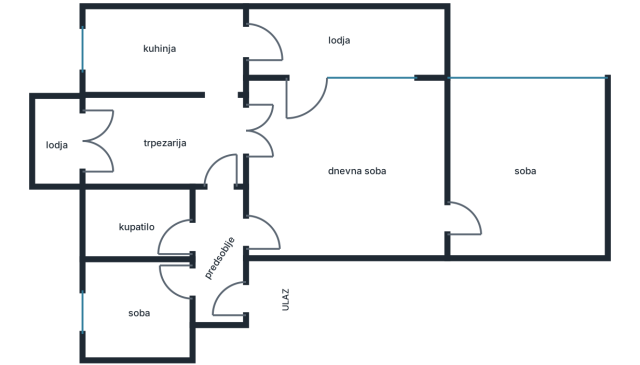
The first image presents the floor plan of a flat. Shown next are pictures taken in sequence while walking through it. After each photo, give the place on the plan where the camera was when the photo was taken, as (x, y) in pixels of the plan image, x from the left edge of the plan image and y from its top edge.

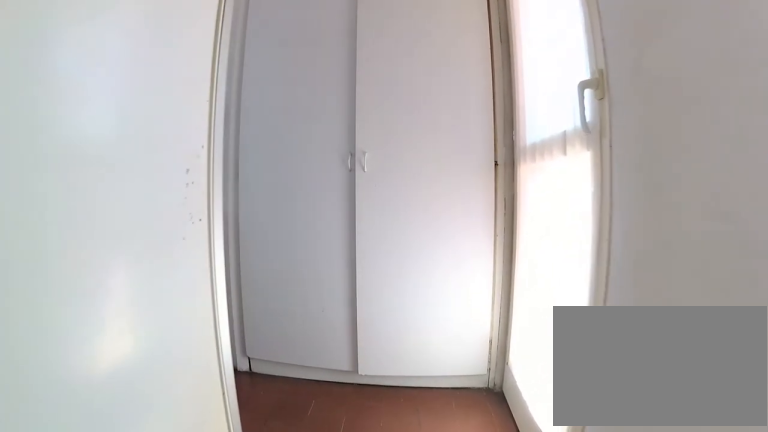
(220, 100)
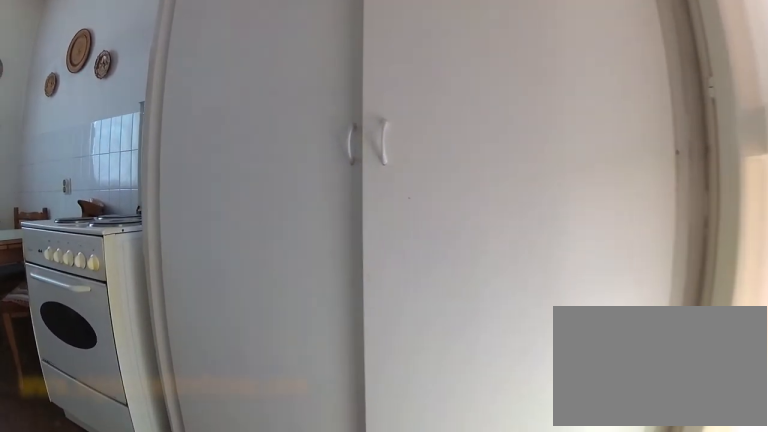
(220, 65)
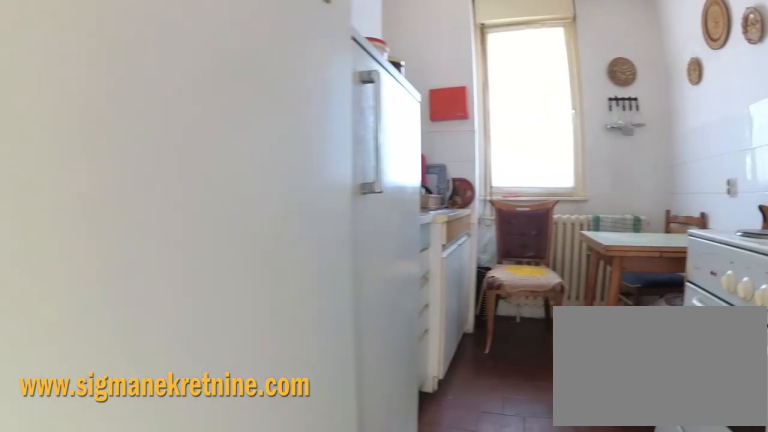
(237, 47)
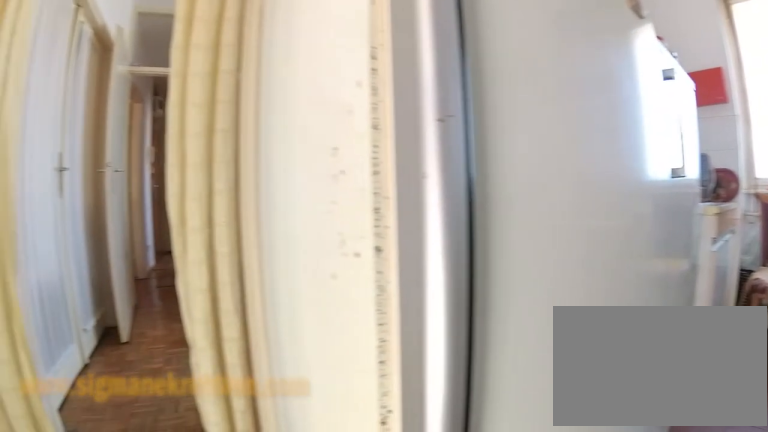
(233, 40)
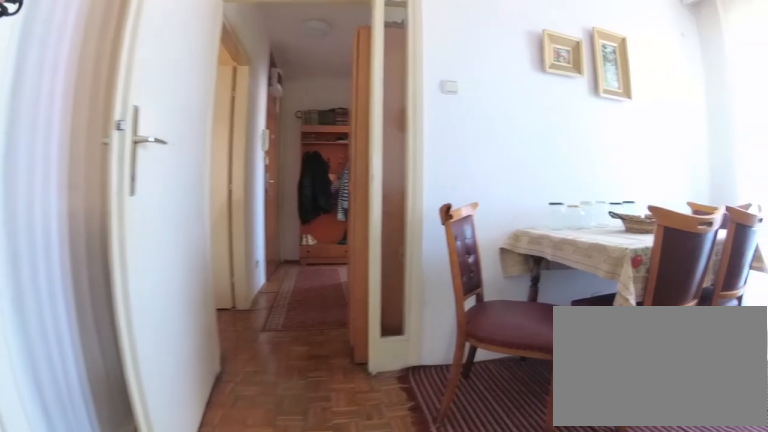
(222, 99)
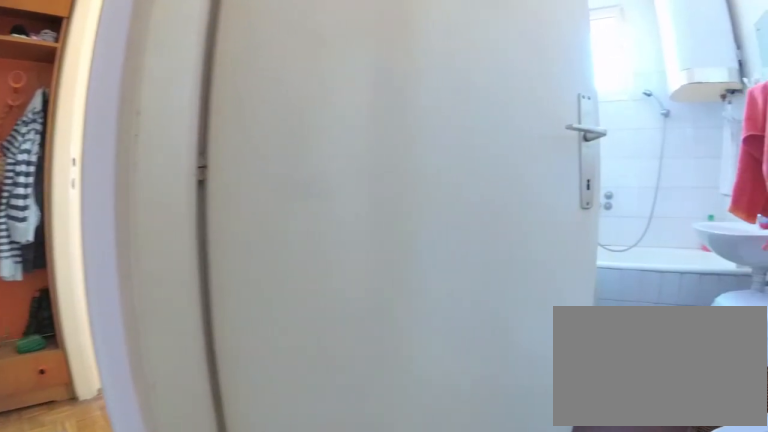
(220, 206)
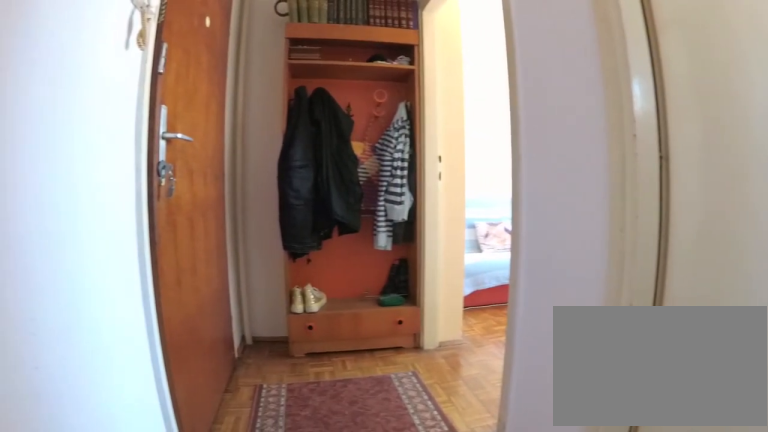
(217, 206)
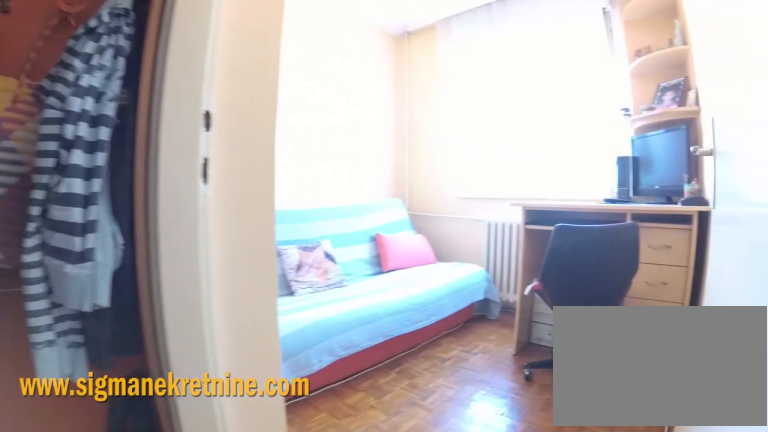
(224, 277)
